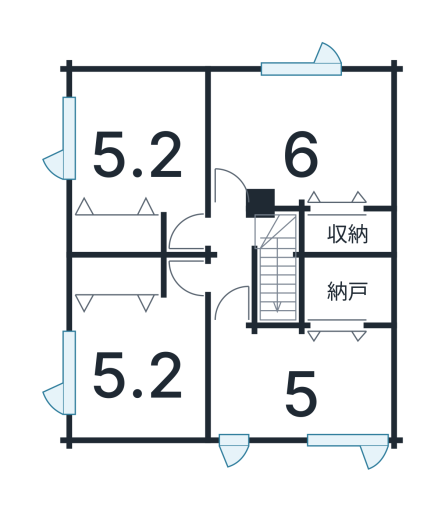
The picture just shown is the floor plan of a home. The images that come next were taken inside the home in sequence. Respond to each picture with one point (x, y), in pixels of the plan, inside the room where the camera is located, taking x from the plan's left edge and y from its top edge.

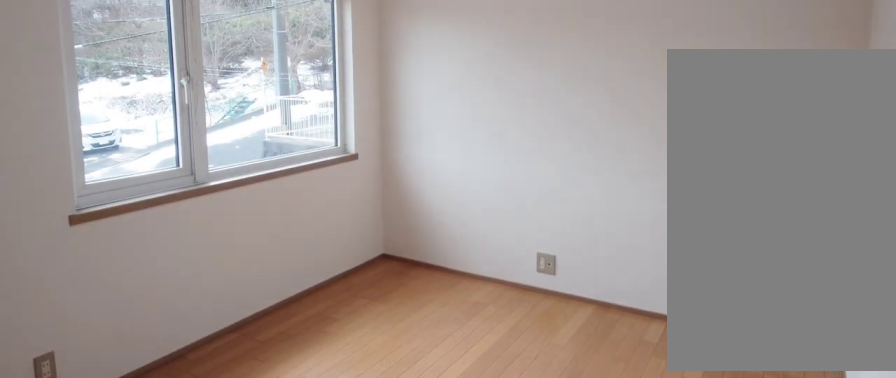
(127, 149)
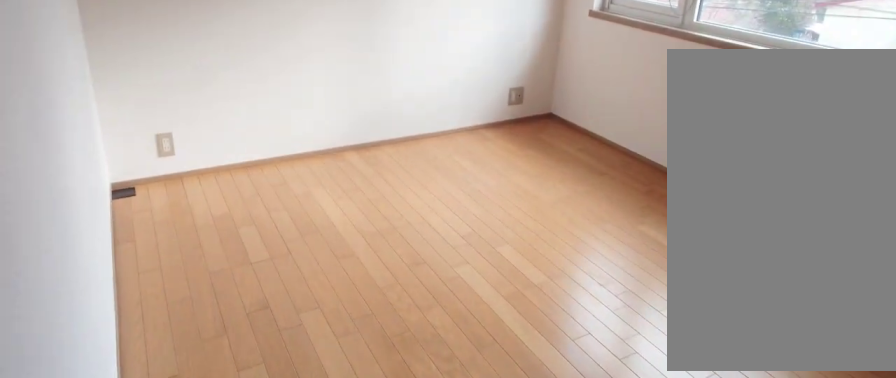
(134, 369)
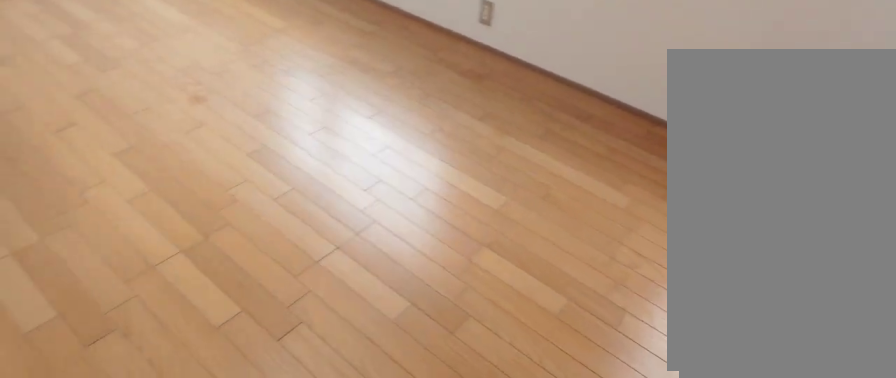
(306, 382)
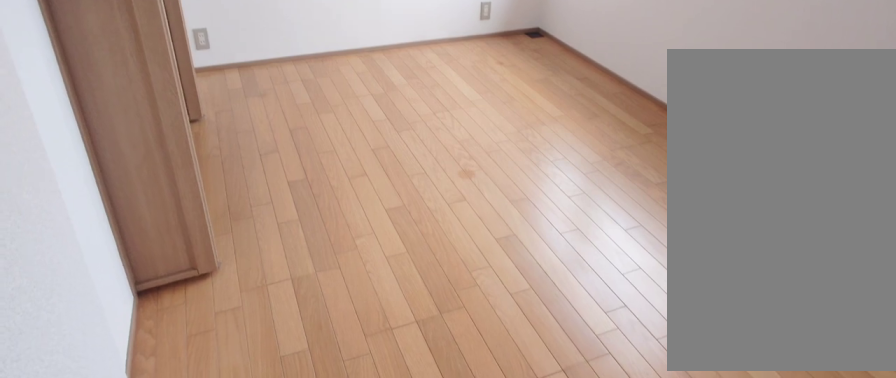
(306, 382)
